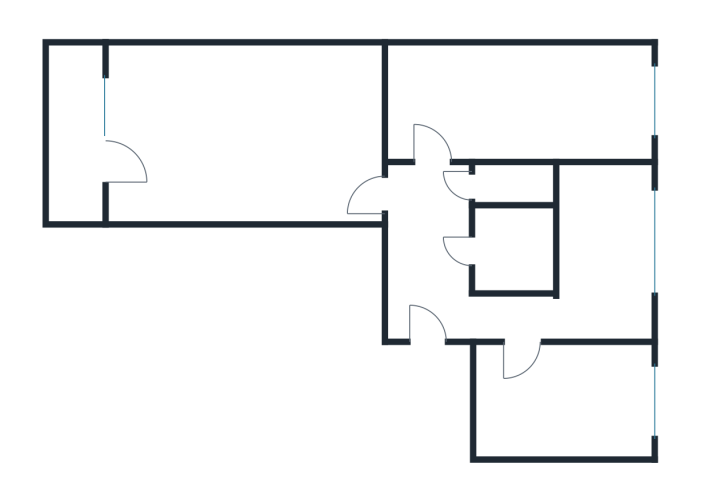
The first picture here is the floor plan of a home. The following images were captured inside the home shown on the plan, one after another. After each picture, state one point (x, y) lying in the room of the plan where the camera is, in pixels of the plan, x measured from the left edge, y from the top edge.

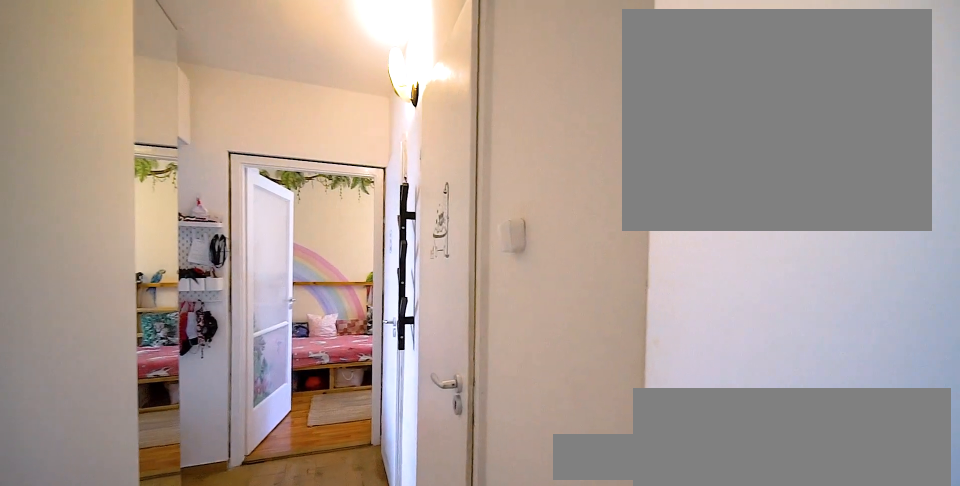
(421, 299)
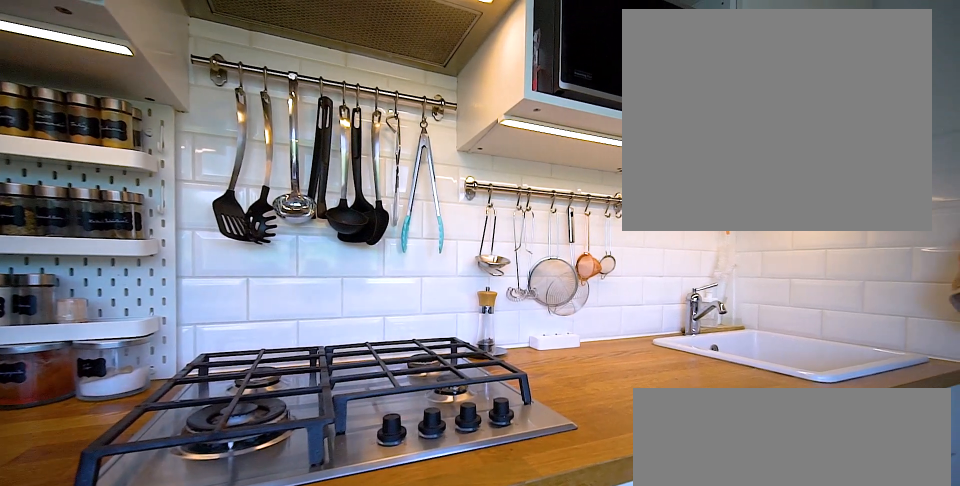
(607, 254)
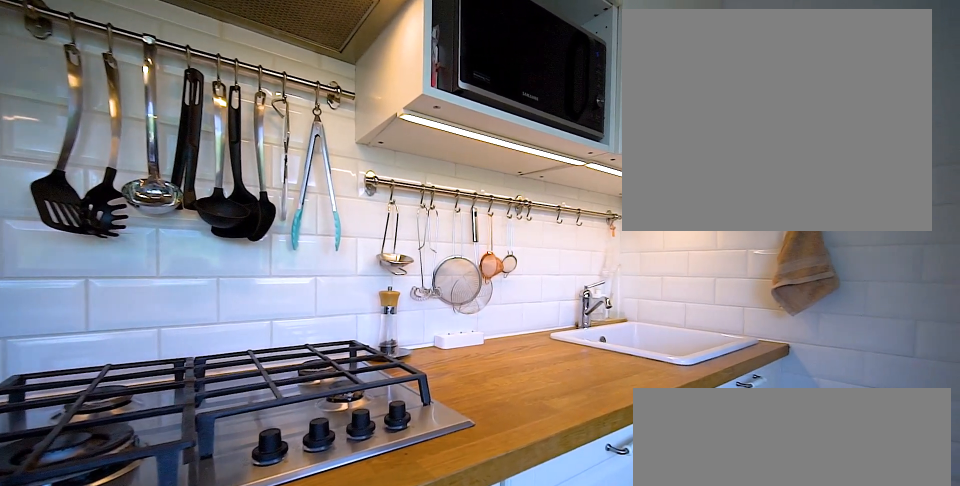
(607, 254)
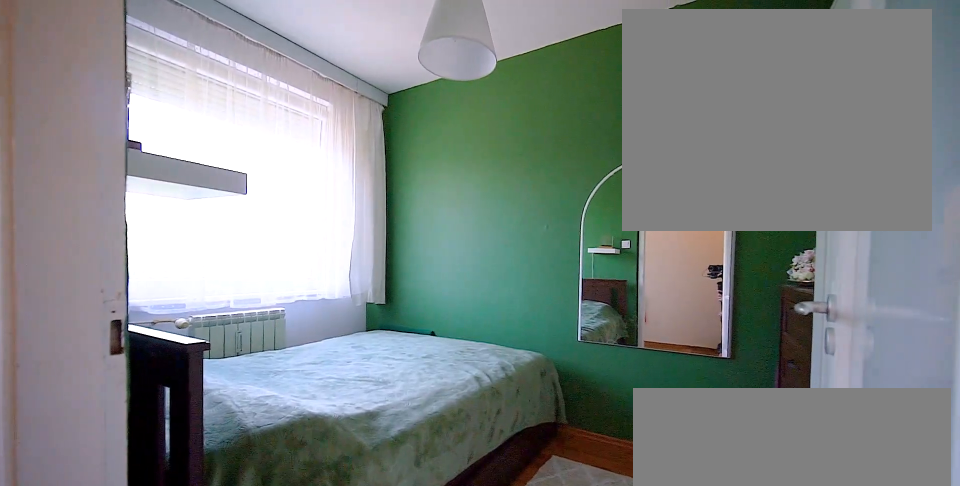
(565, 403)
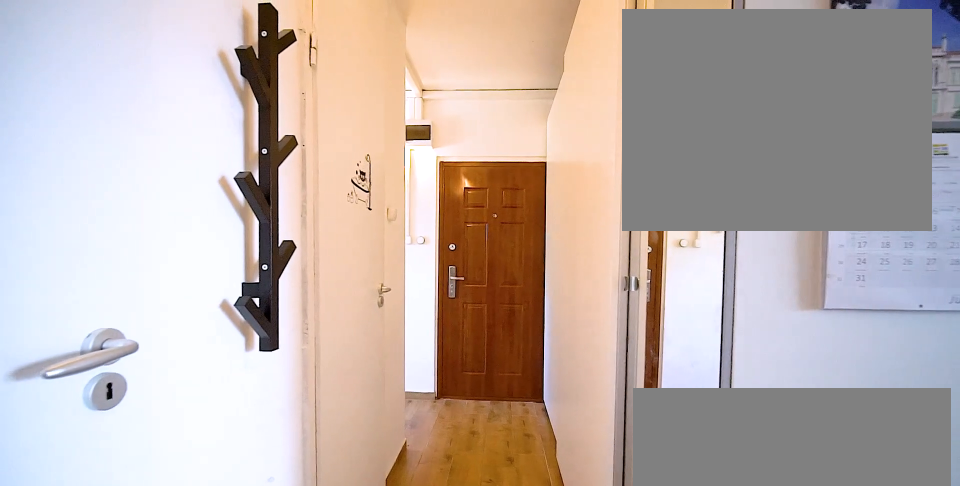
(421, 210)
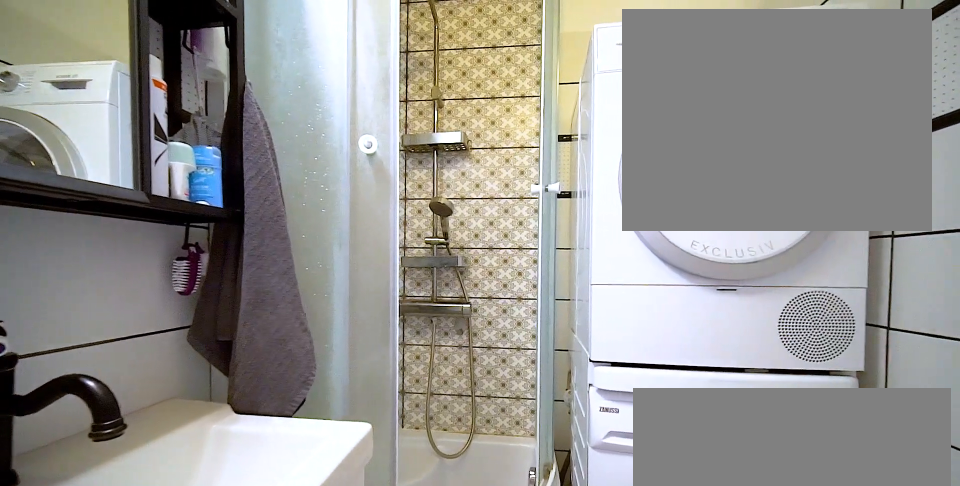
(512, 250)
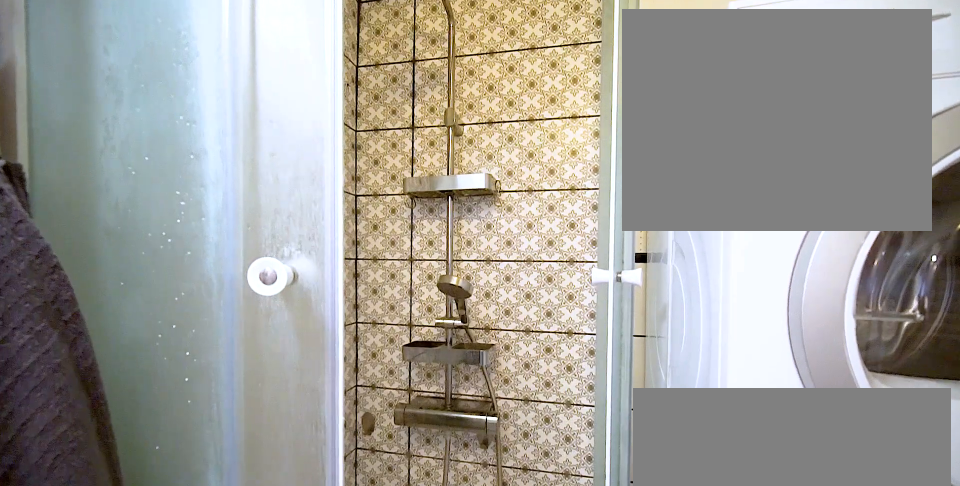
(513, 250)
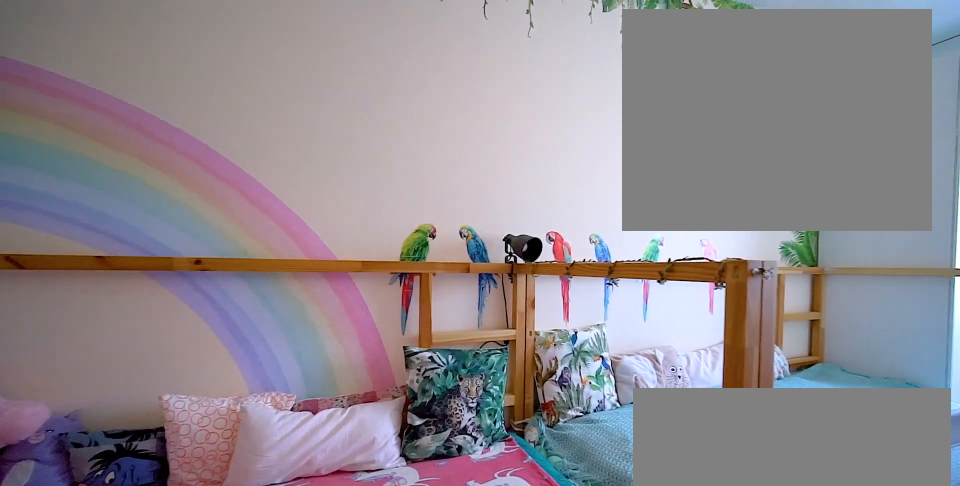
(537, 104)
